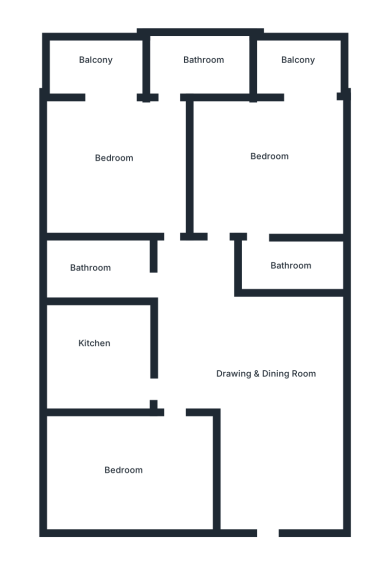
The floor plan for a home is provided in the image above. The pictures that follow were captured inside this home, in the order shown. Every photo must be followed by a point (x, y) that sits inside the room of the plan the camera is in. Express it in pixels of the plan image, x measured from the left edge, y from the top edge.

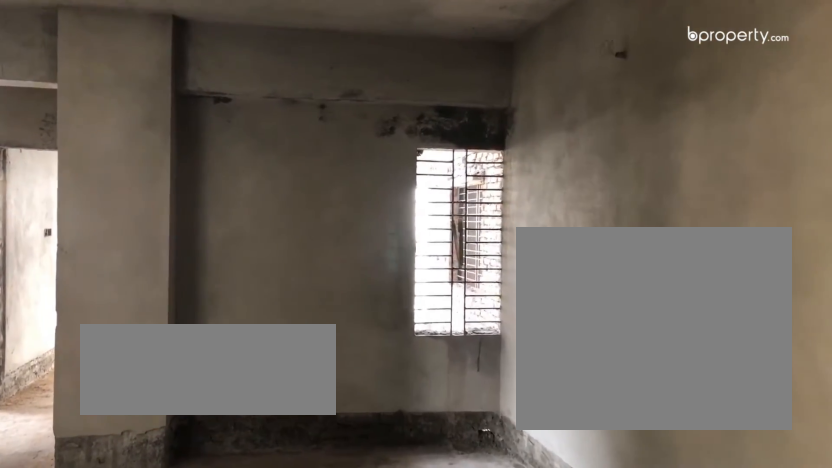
(264, 378)
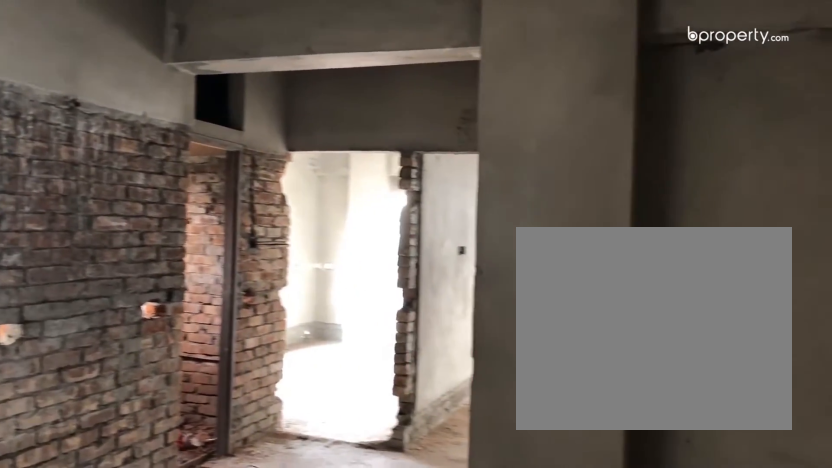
(264, 378)
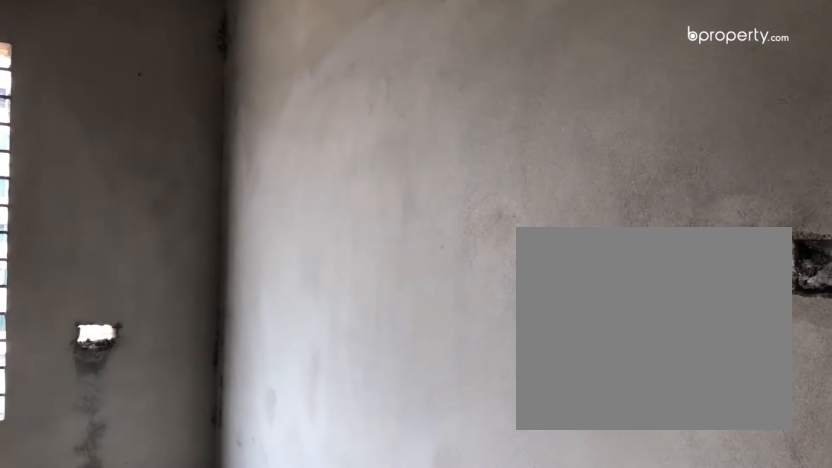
(123, 470)
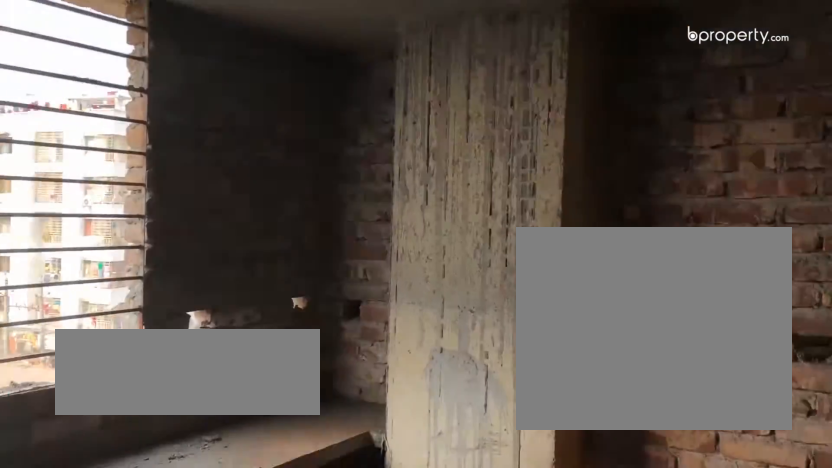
(95, 347)
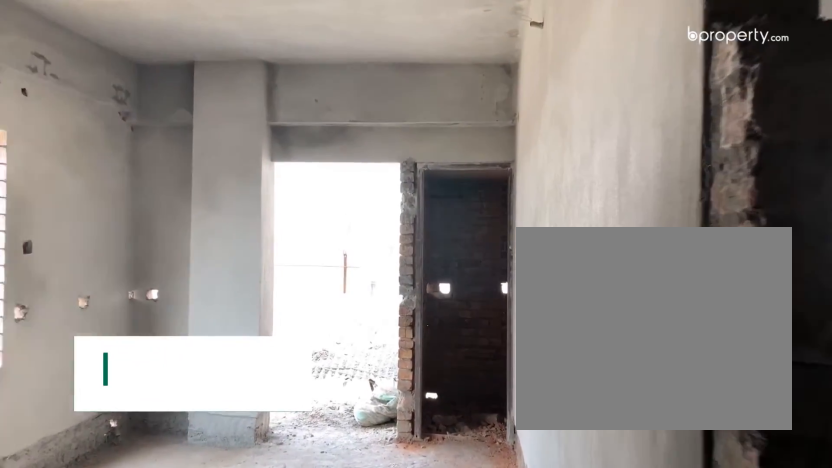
(116, 160)
